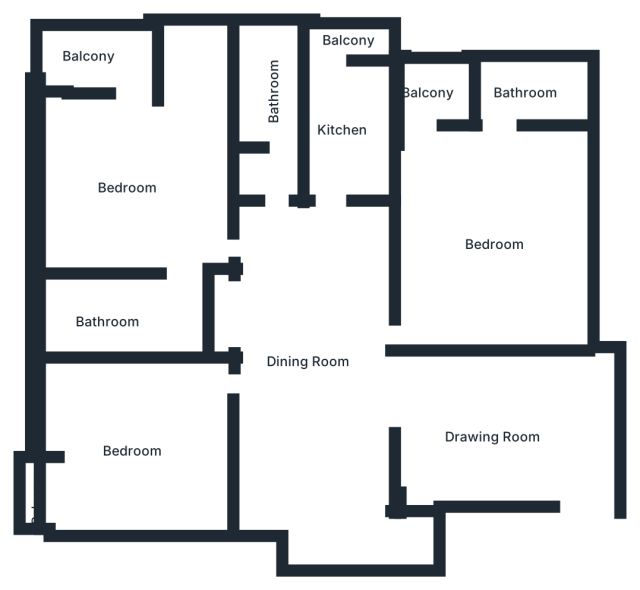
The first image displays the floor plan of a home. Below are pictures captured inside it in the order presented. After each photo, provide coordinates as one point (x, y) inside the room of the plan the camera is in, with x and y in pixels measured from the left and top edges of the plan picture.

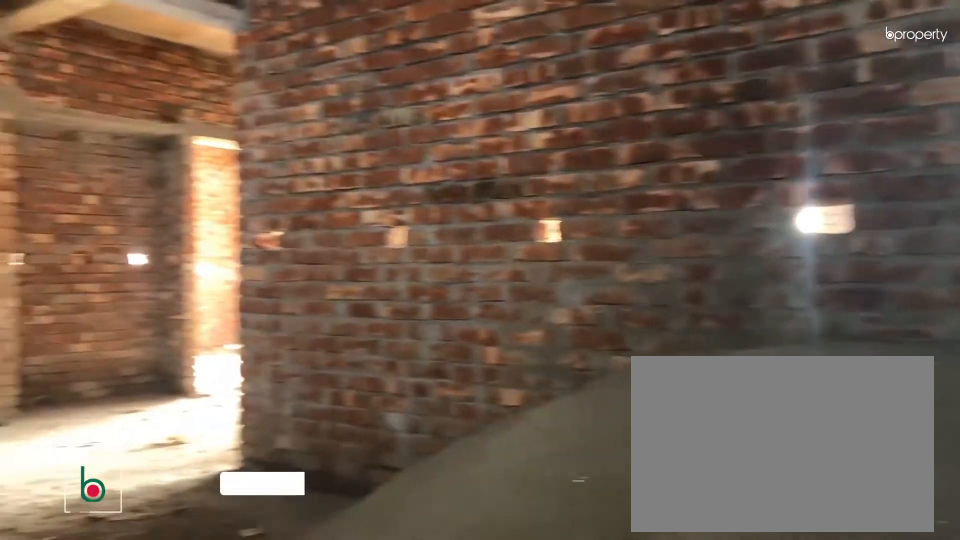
(496, 432)
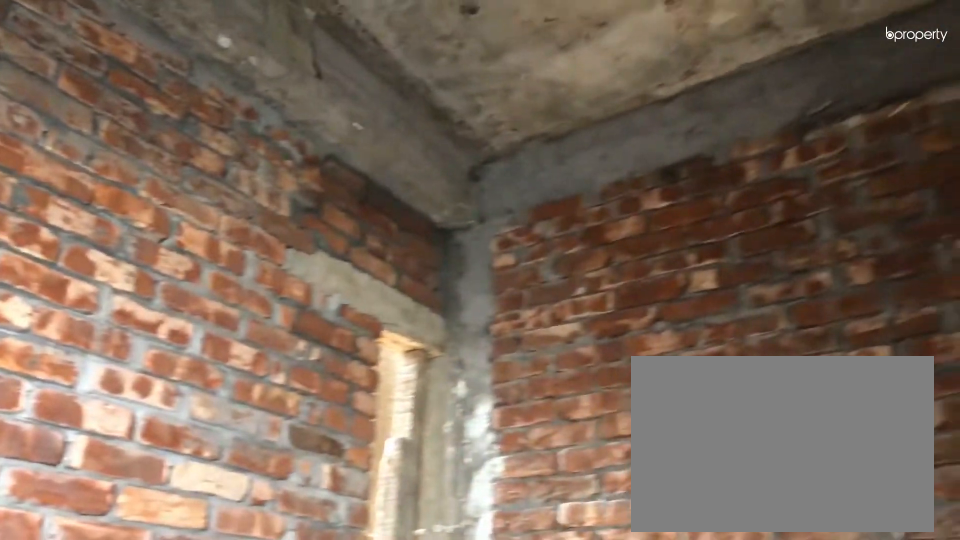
(495, 433)
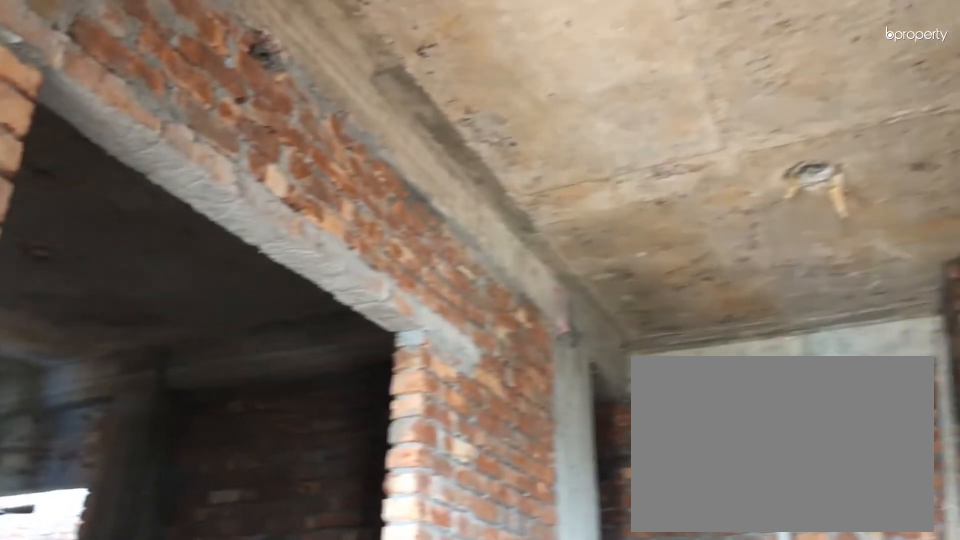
(310, 367)
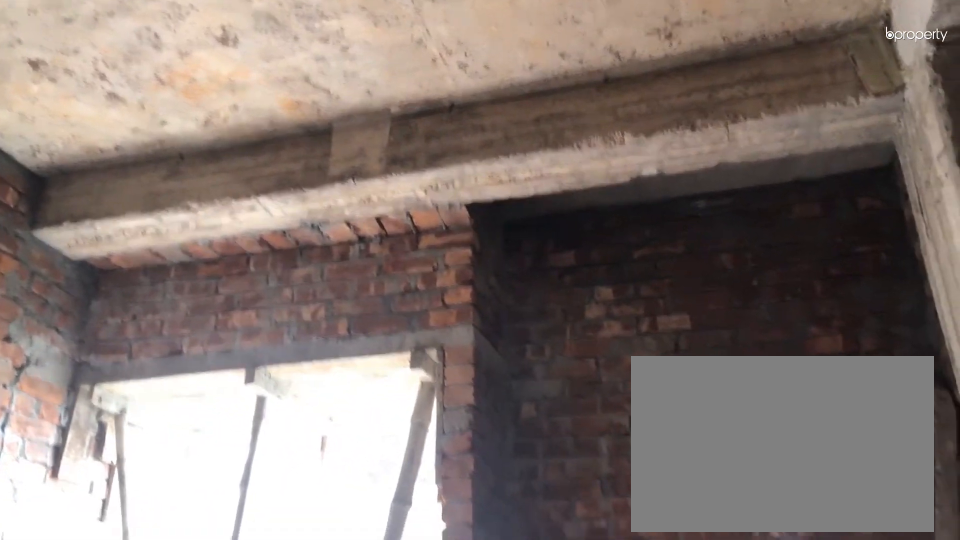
(134, 449)
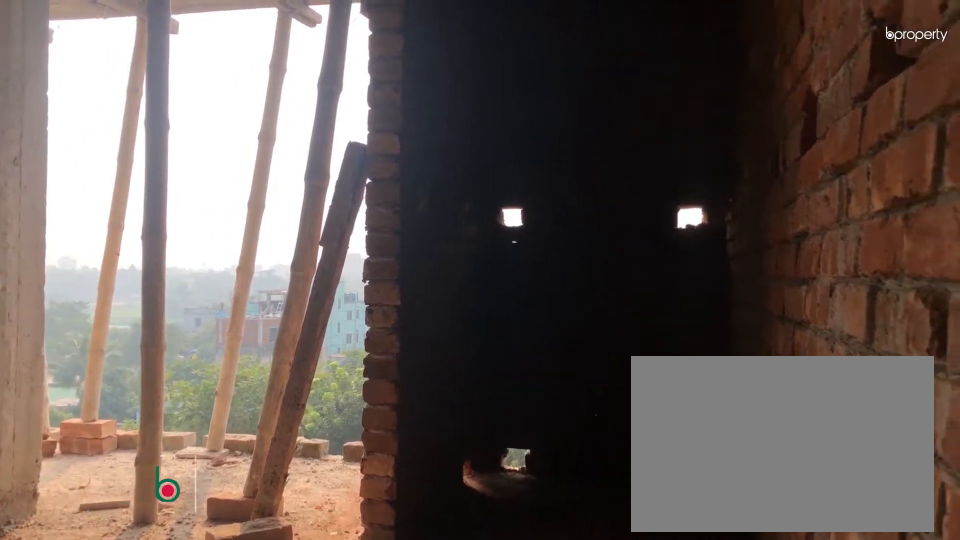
(132, 187)
